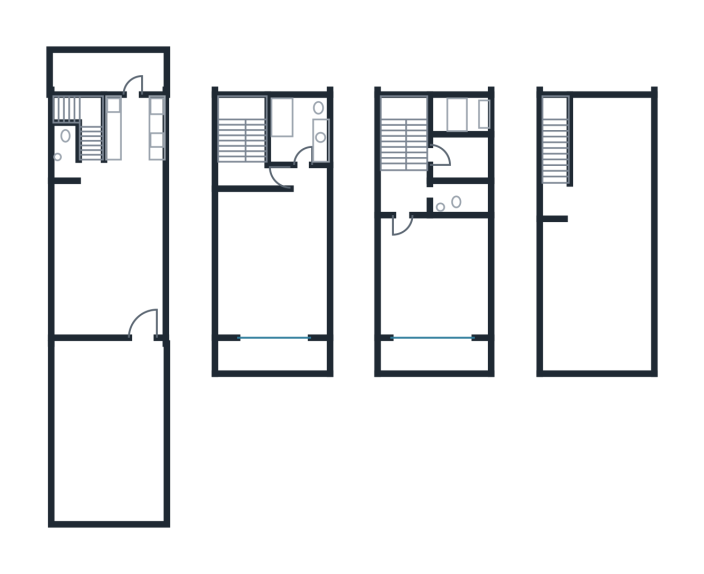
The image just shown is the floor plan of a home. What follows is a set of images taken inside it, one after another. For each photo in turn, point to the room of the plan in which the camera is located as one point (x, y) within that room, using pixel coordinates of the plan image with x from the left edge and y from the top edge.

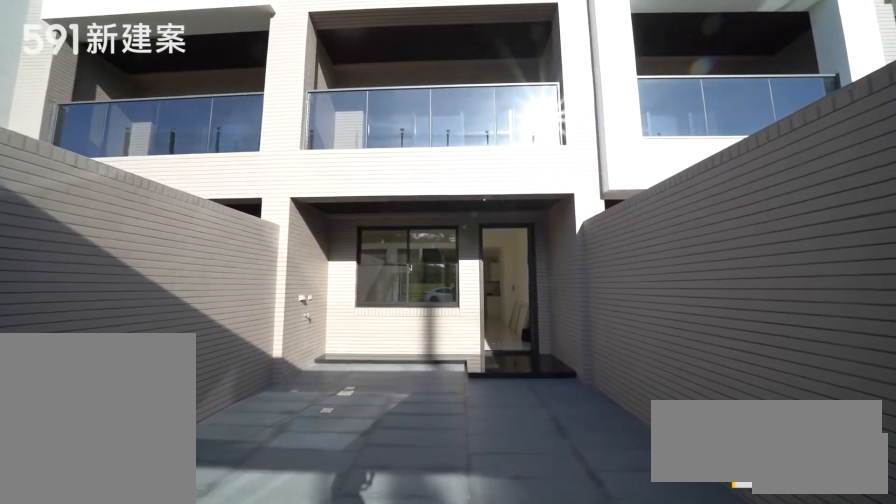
(105, 433)
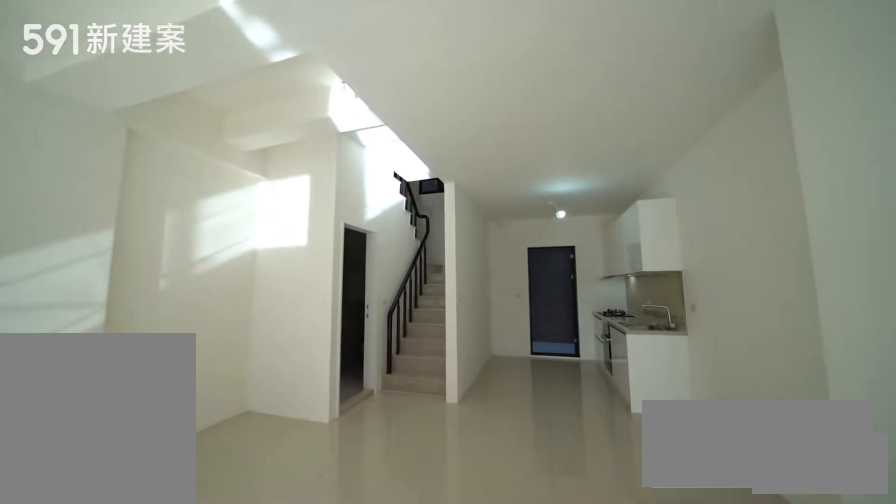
(107, 260)
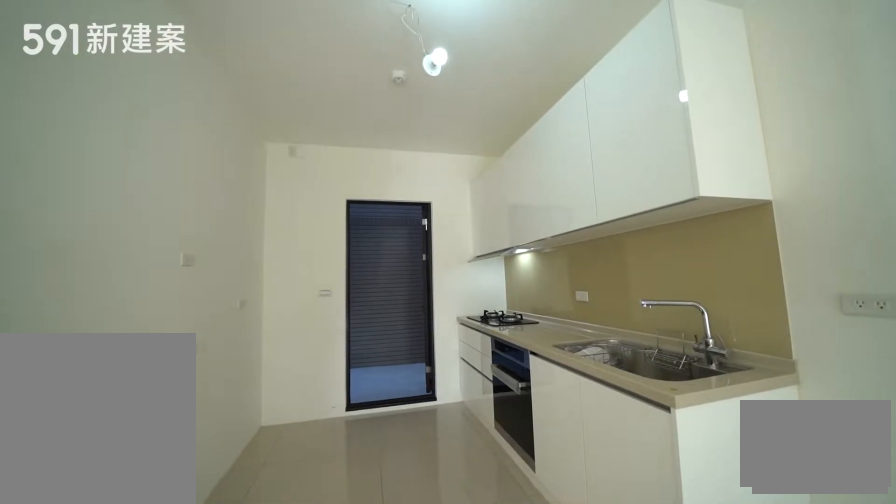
(132, 131)
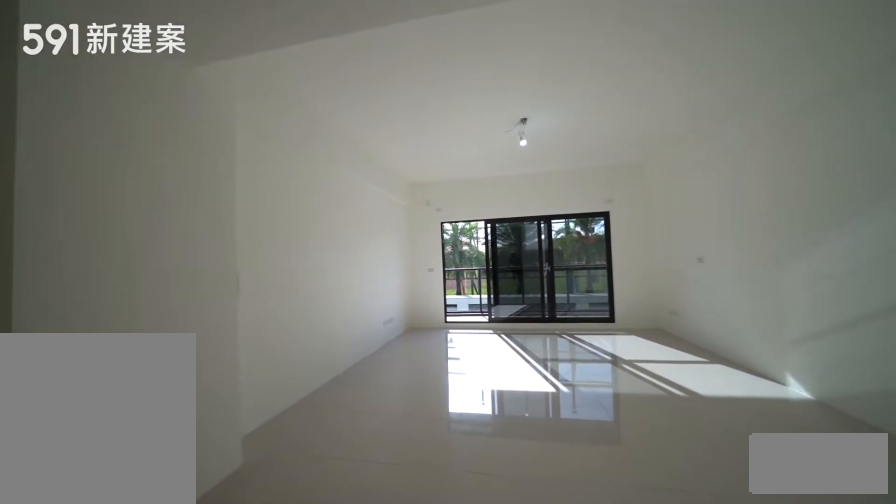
(273, 260)
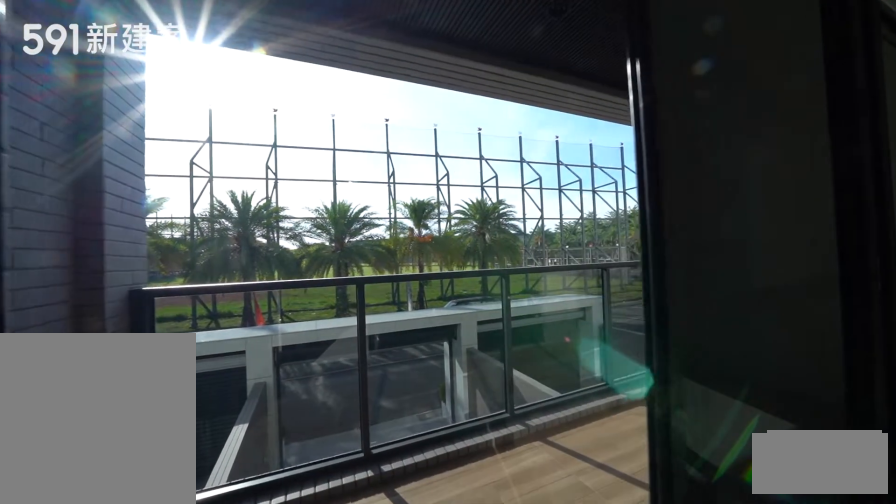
(272, 360)
